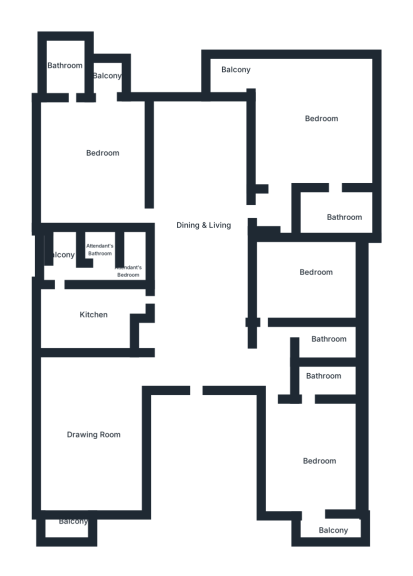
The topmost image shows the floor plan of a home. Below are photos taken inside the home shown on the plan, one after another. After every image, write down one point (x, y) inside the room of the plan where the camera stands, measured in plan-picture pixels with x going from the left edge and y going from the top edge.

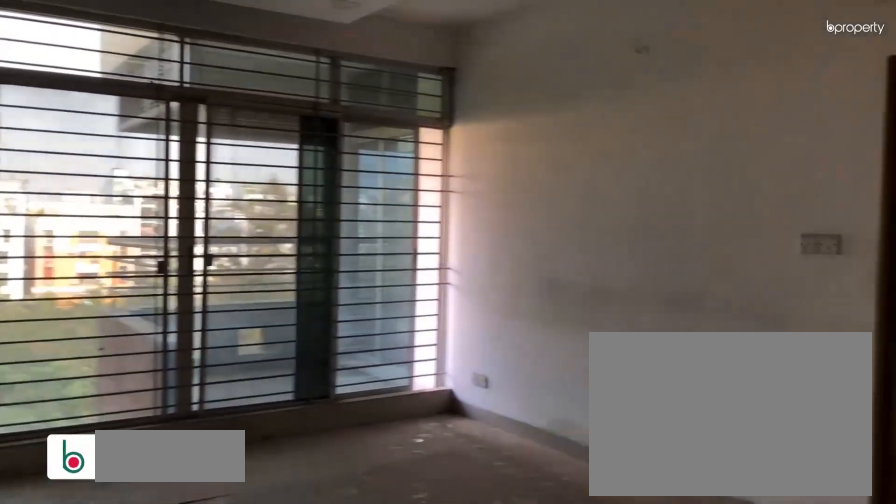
(196, 222)
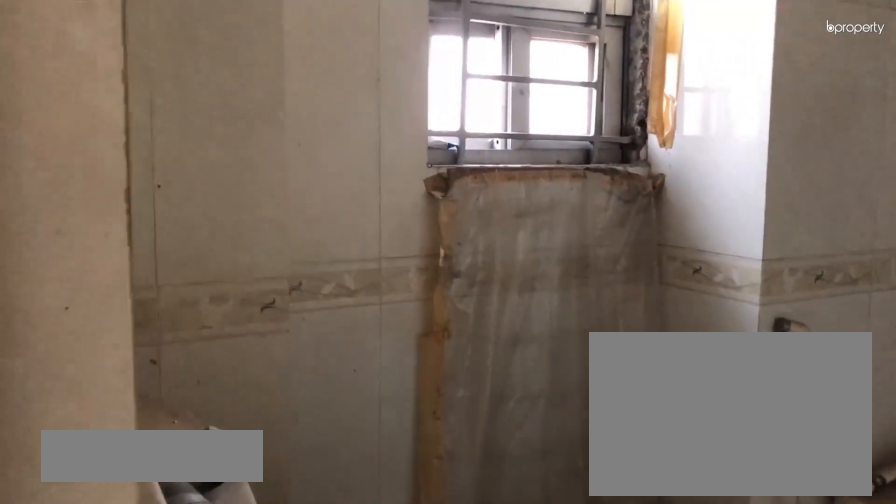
(65, 79)
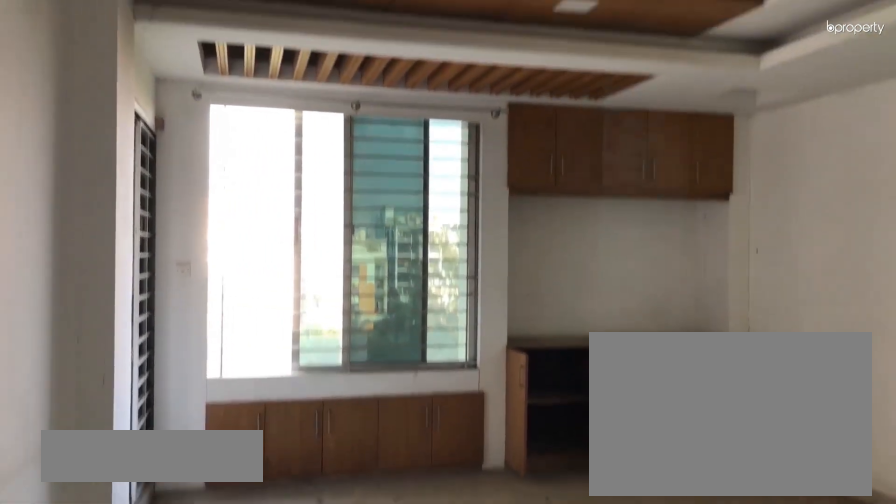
(328, 133)
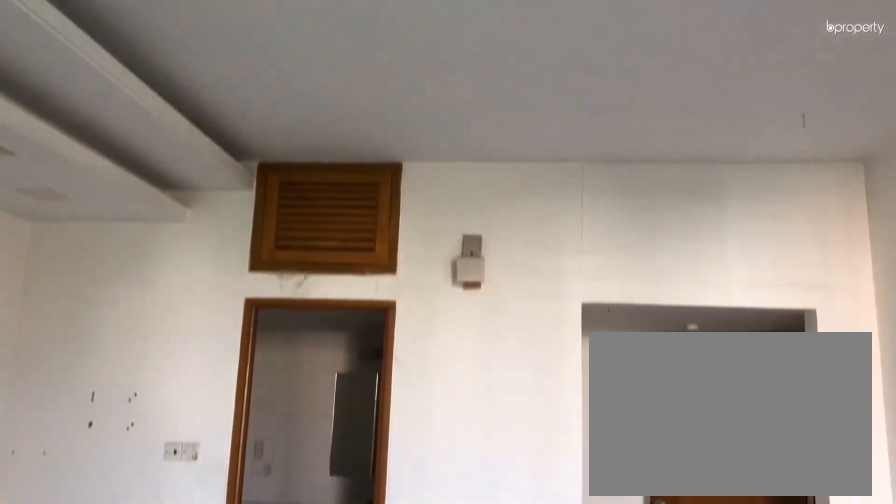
(328, 133)
